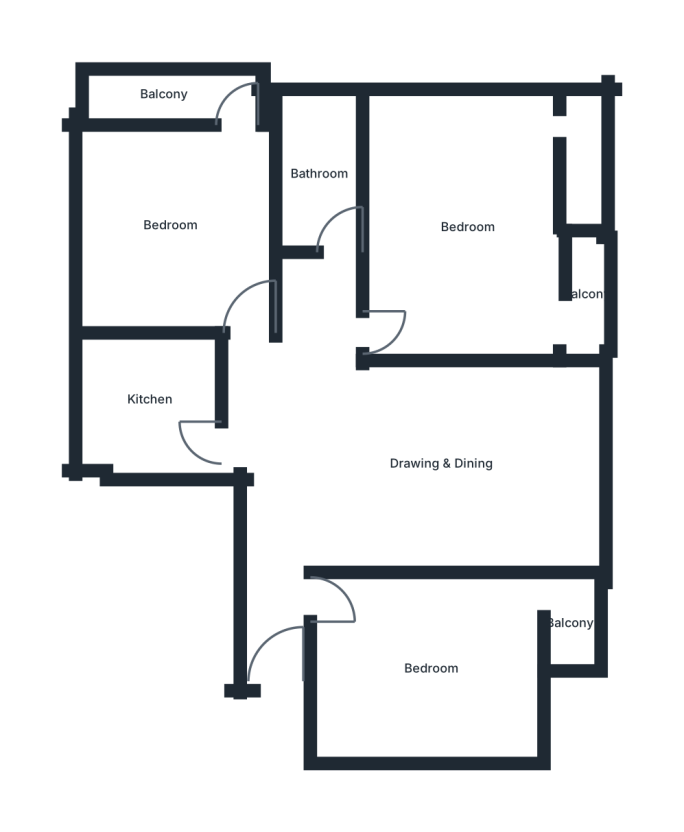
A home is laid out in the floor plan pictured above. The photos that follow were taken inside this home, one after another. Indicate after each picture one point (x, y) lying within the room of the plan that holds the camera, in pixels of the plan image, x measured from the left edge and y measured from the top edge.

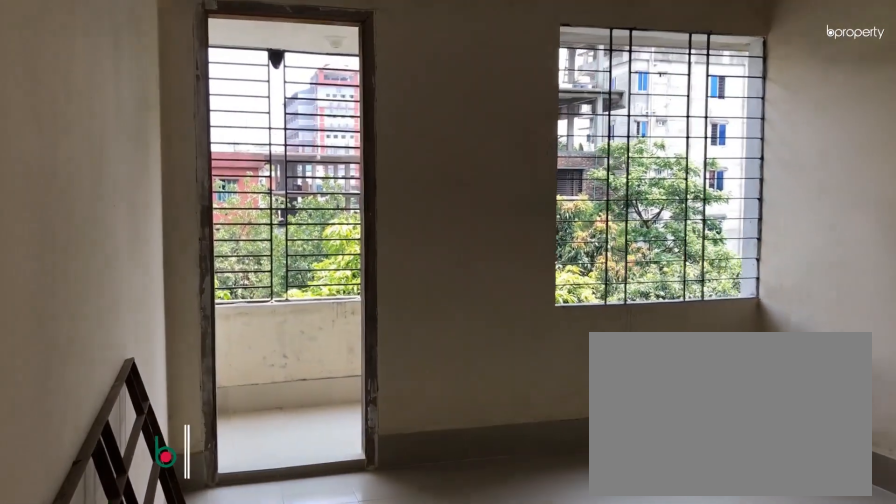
(368, 639)
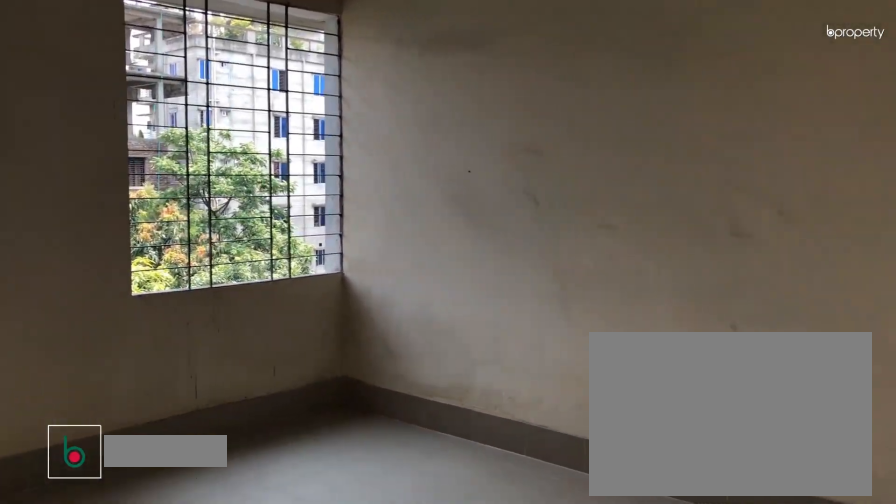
(432, 670)
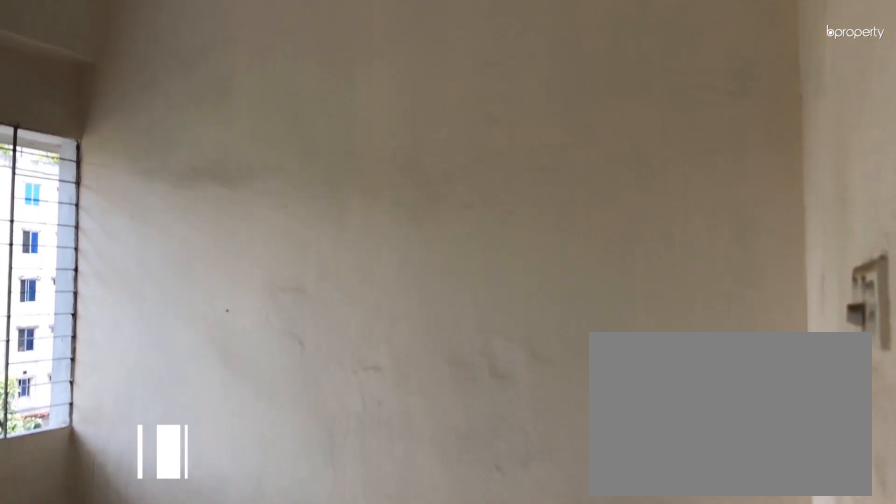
(432, 670)
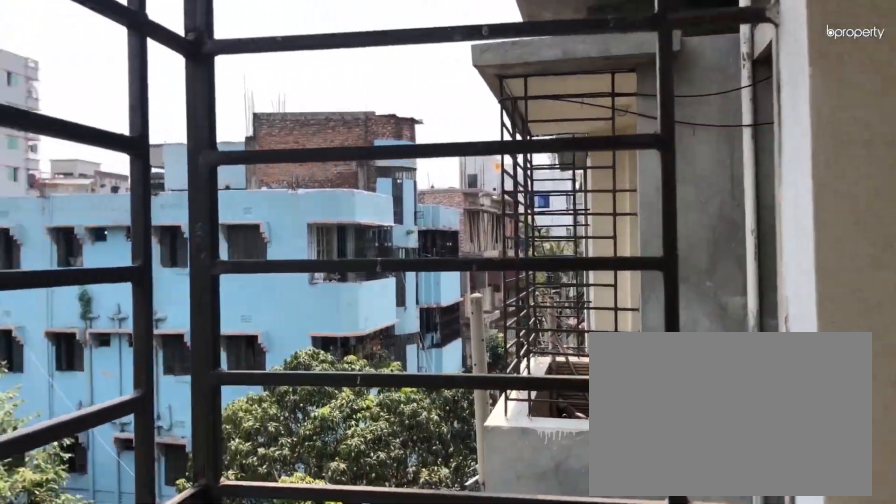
(569, 625)
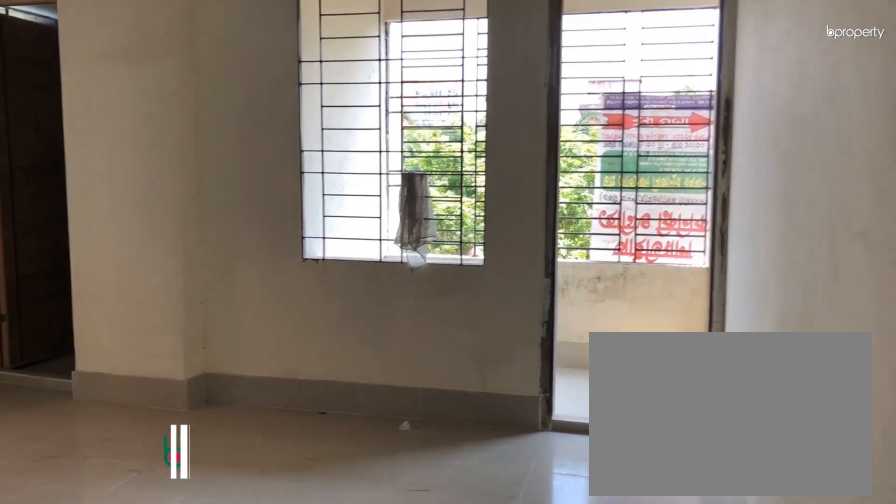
(402, 331)
